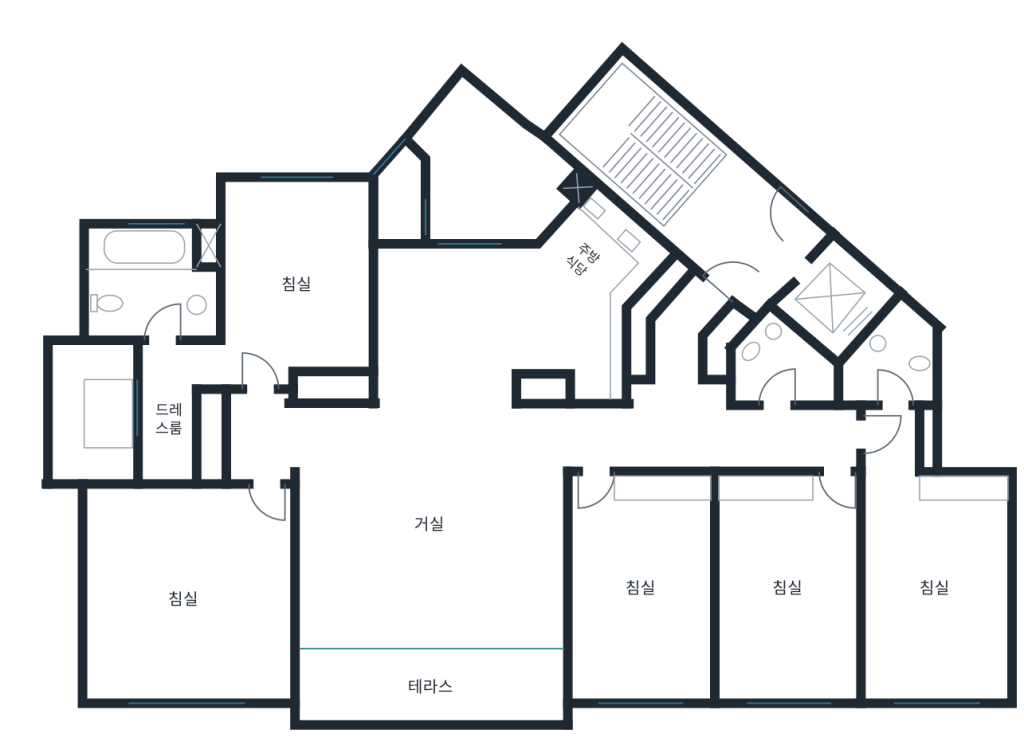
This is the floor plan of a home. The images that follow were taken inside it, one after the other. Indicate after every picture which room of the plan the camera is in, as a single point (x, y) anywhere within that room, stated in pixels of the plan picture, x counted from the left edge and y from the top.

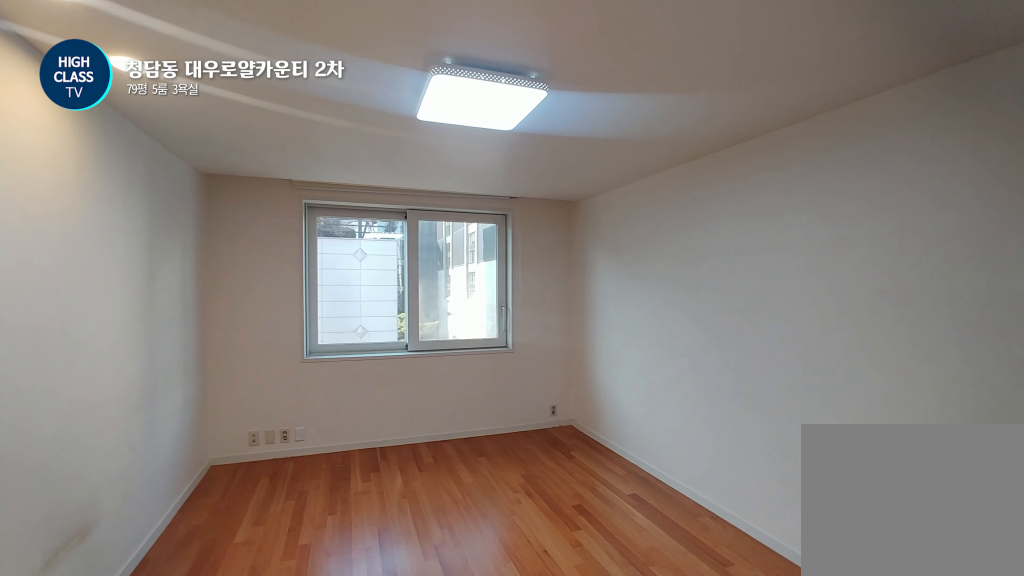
(792, 589)
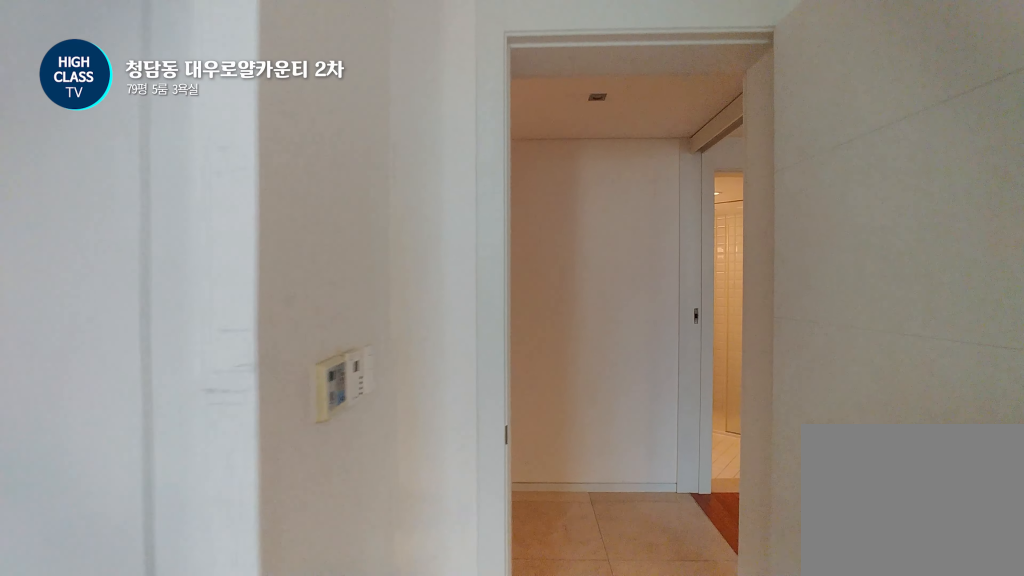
(792, 589)
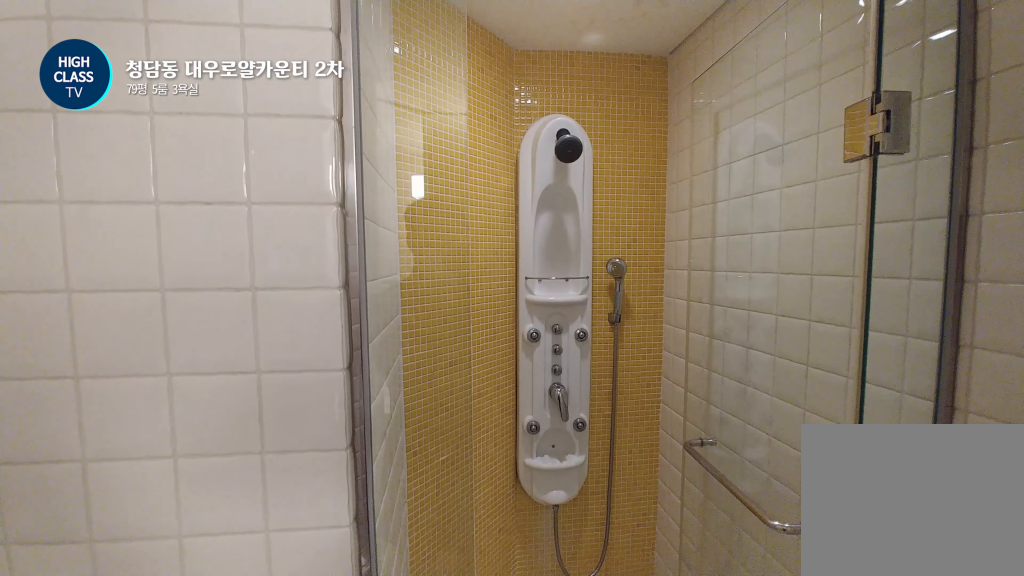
(780, 366)
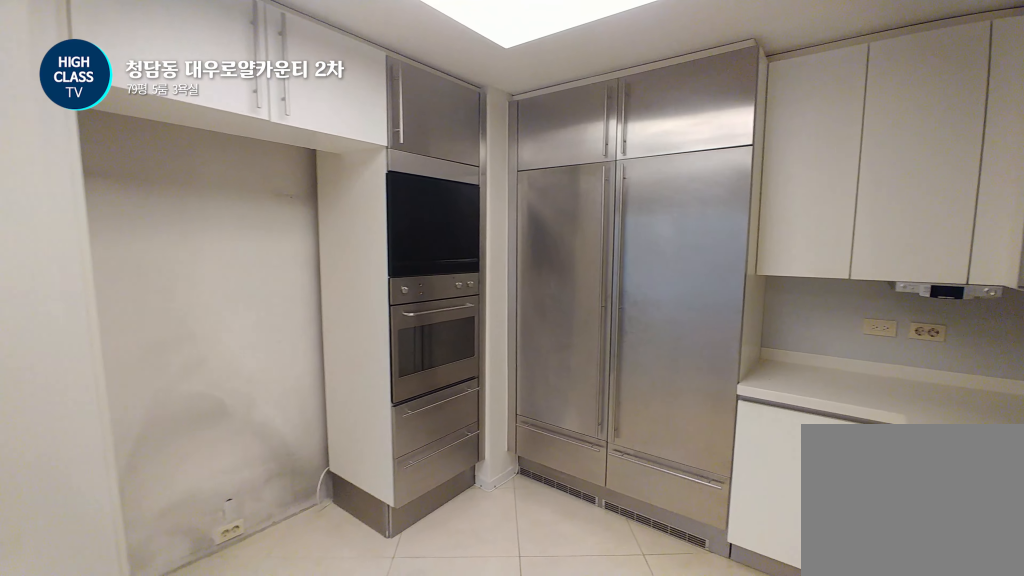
(514, 314)
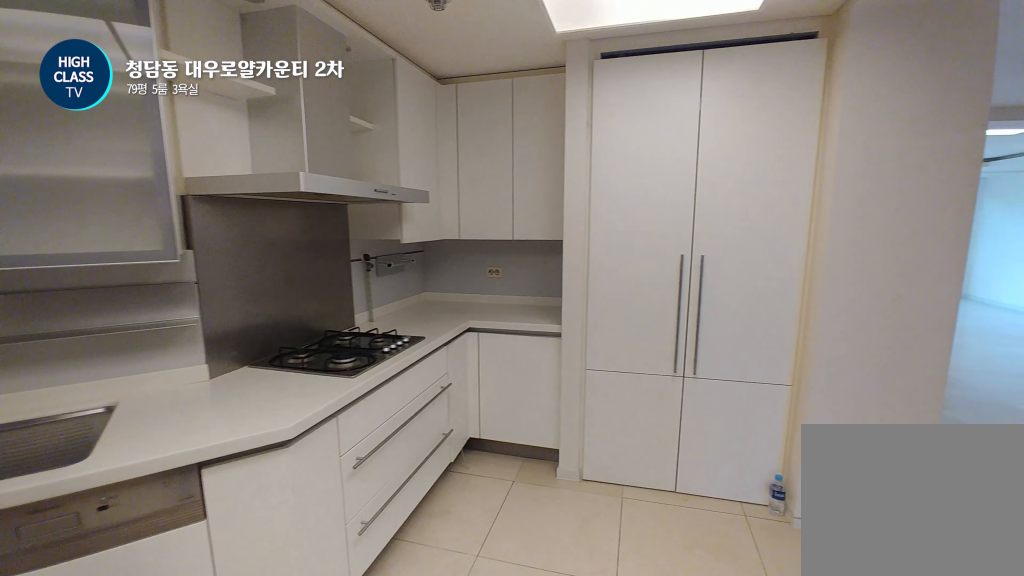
(514, 314)
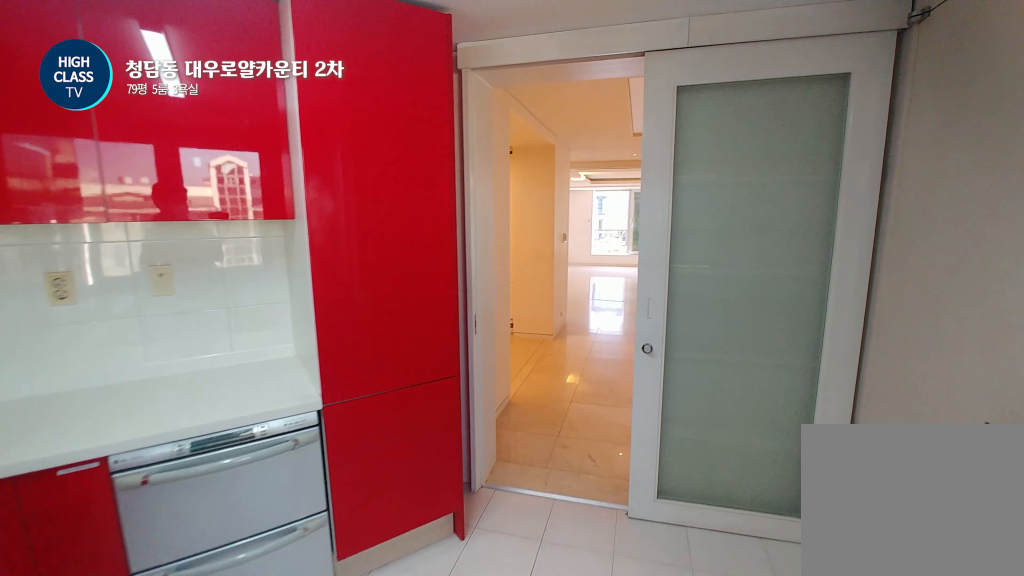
(492, 172)
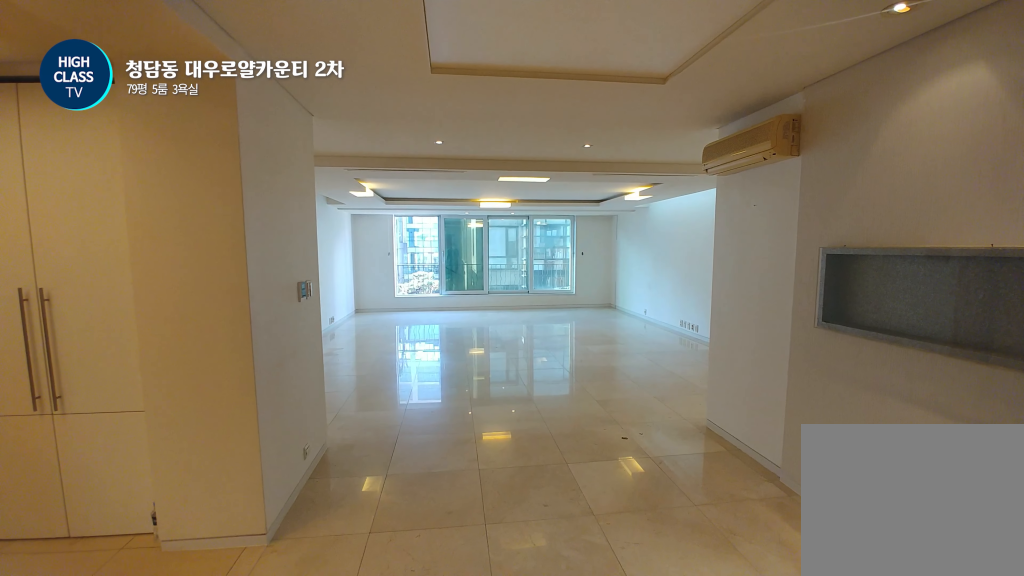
(498, 421)
